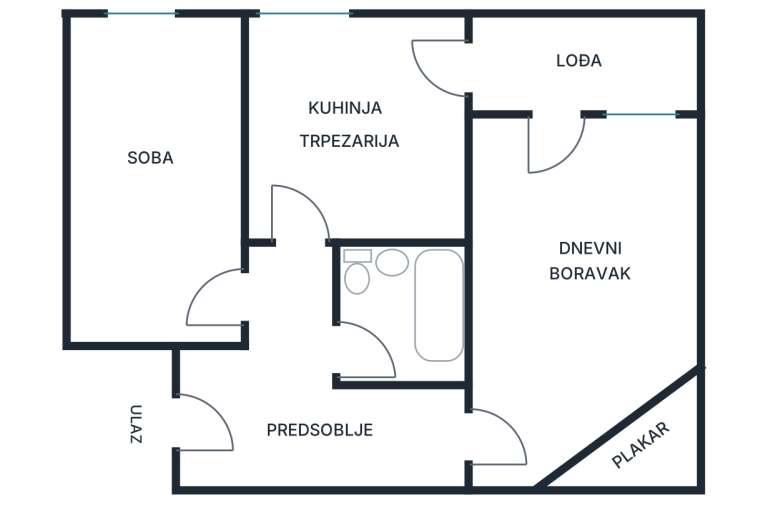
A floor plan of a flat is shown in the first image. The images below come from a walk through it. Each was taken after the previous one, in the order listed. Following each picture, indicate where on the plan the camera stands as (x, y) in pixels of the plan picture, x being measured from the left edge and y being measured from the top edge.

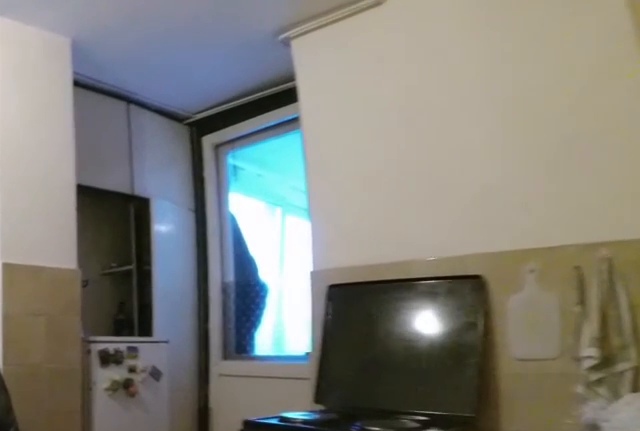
(292, 193)
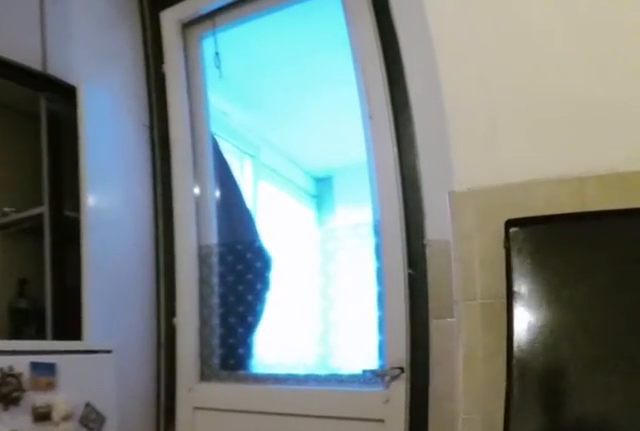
(356, 146)
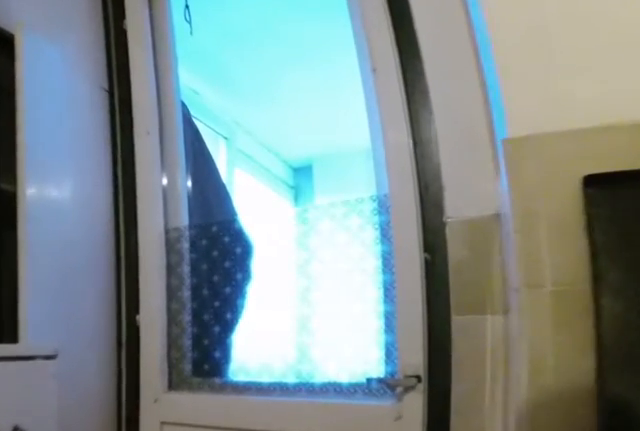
(370, 135)
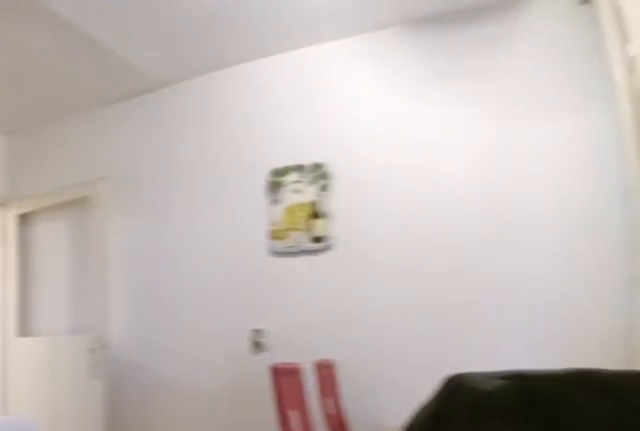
(429, 74)
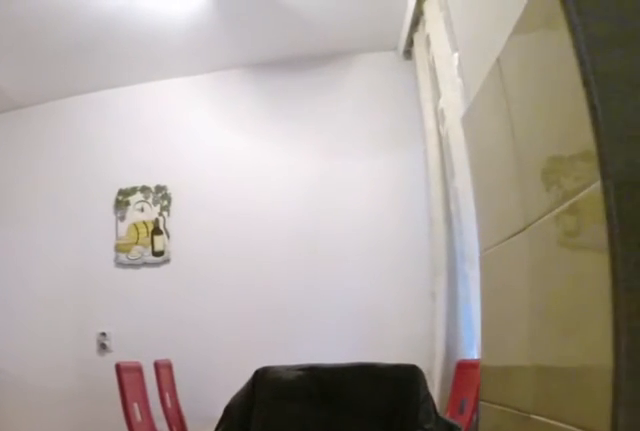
(437, 78)
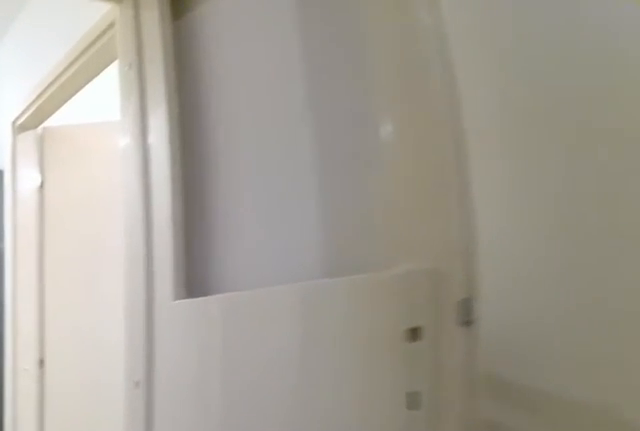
(307, 184)
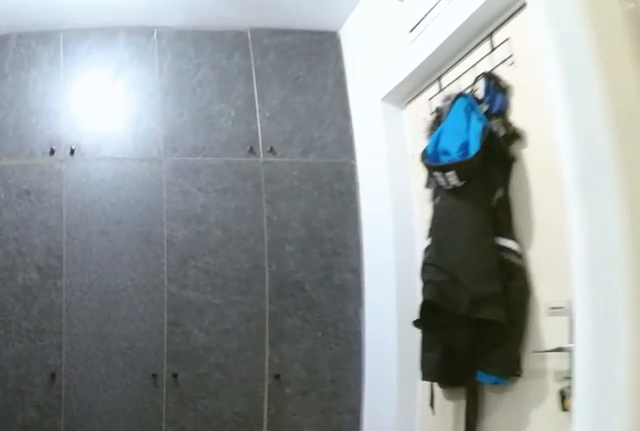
(295, 308)
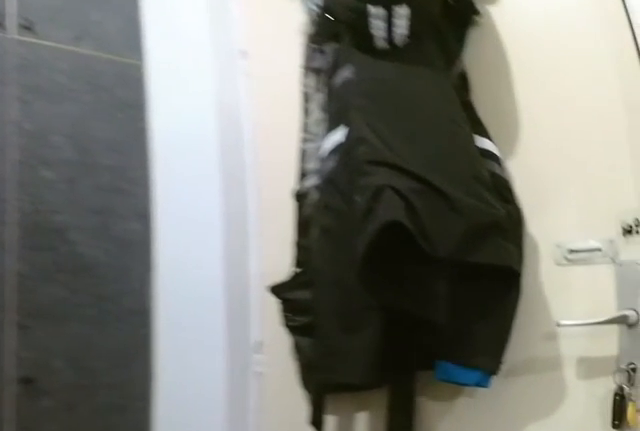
(294, 381)
